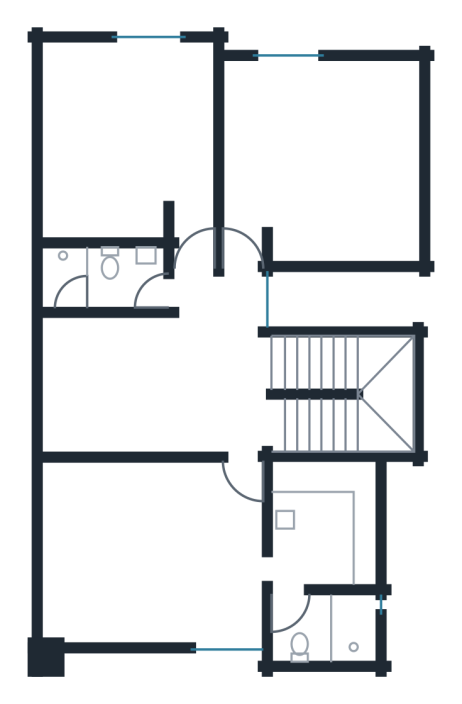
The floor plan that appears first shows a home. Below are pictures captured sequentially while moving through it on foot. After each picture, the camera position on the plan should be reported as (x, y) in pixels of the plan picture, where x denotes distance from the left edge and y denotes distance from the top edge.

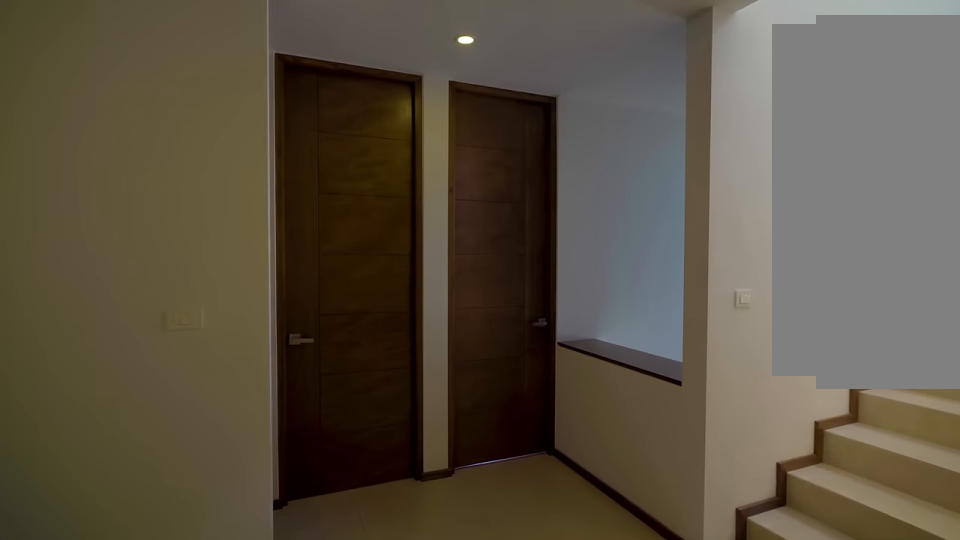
(143, 402)
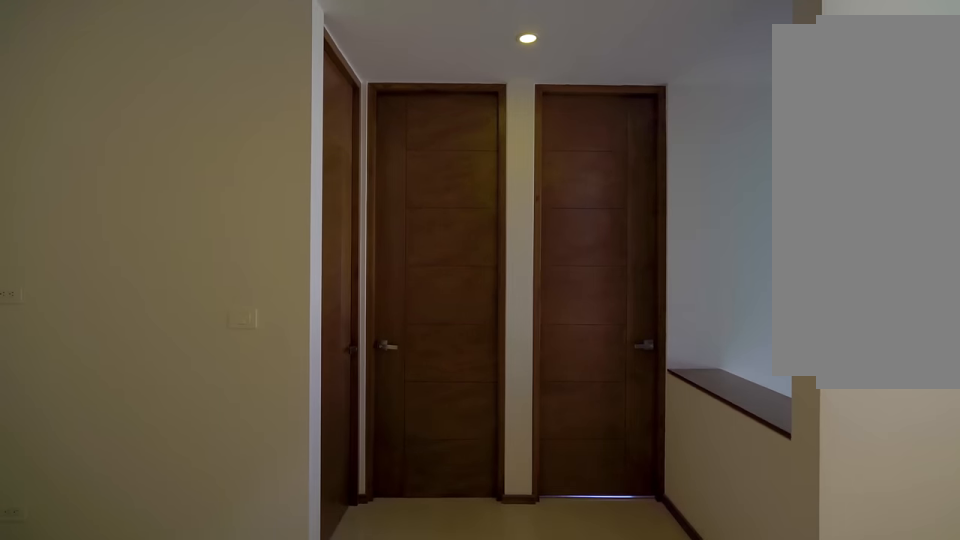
(168, 387)
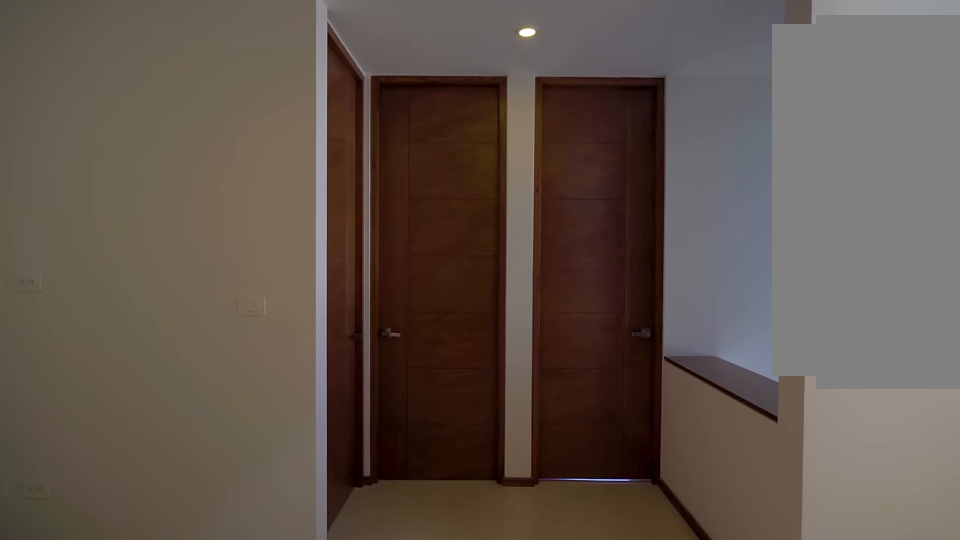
(171, 387)
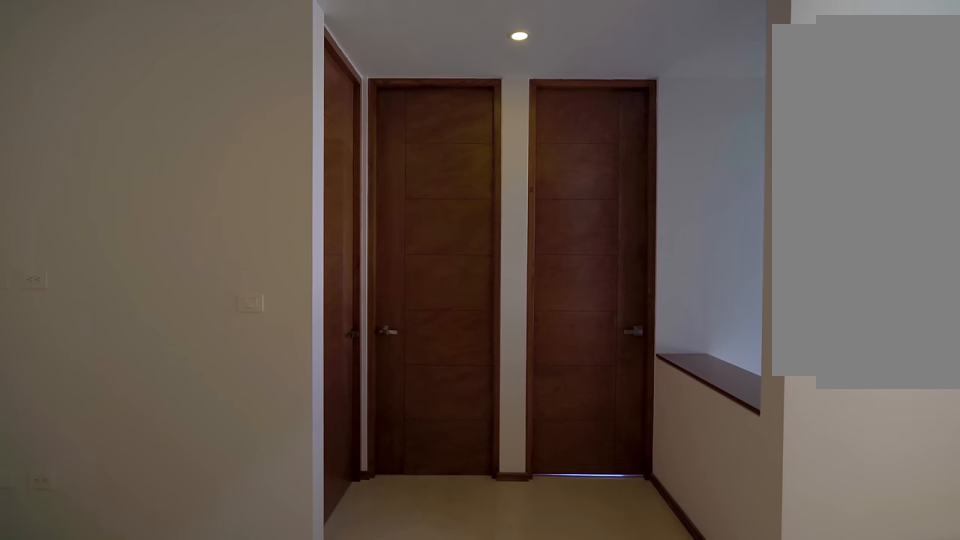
(207, 370)
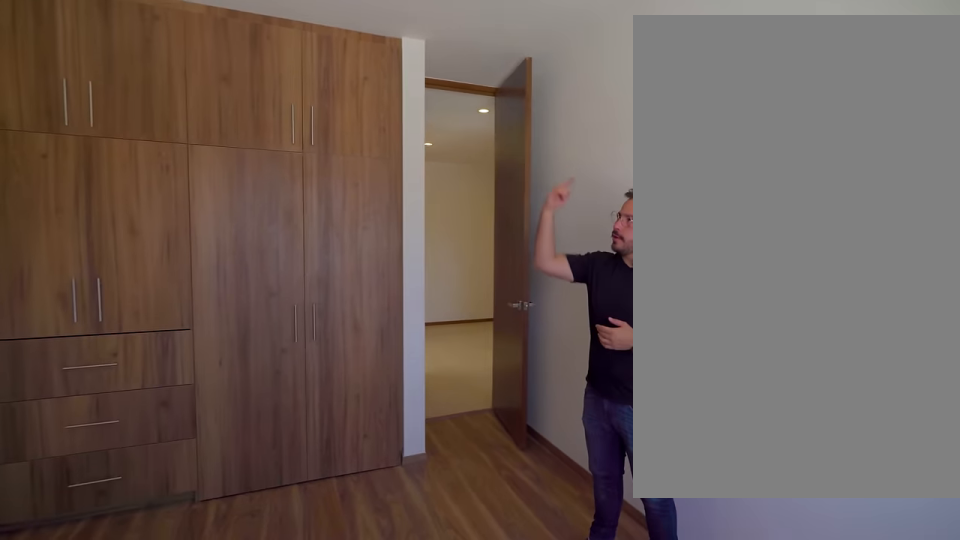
(246, 83)
